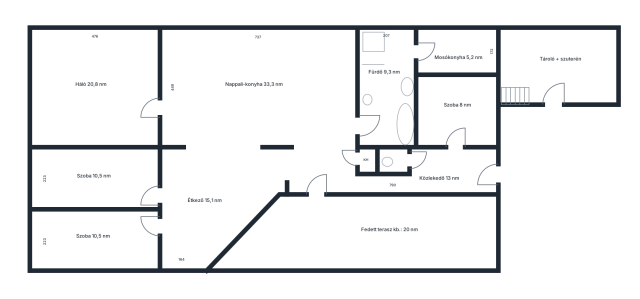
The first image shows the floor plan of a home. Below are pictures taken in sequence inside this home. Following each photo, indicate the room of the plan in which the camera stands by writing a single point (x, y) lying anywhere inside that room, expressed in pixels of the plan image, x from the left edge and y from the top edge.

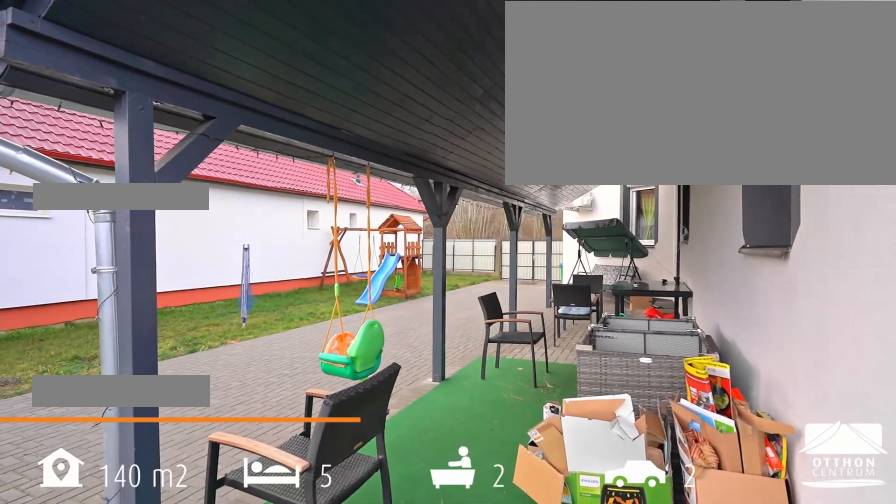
(386, 232)
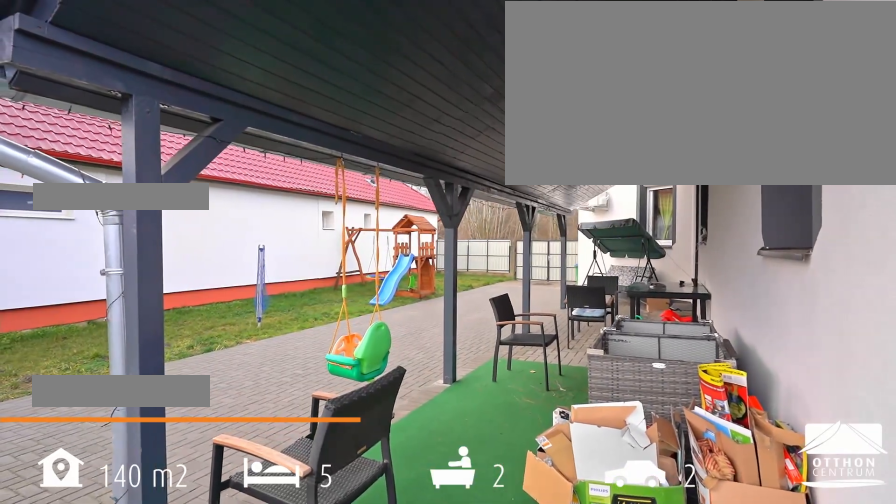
(386, 232)
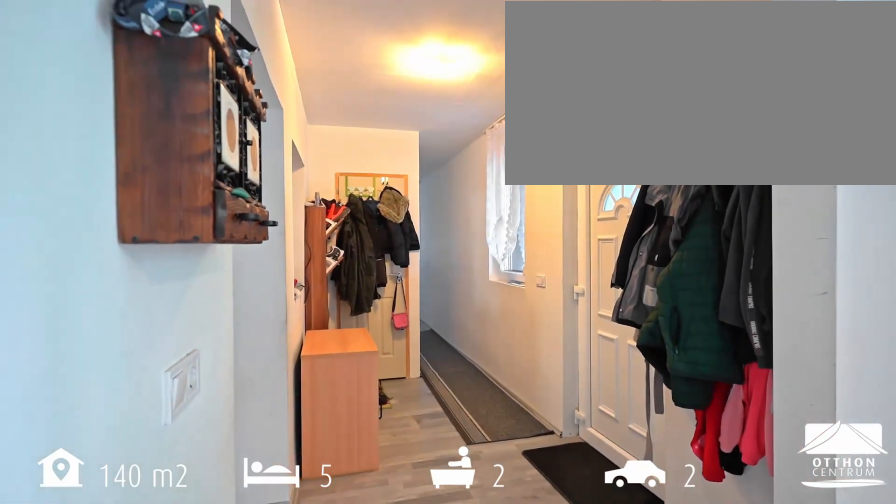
(390, 184)
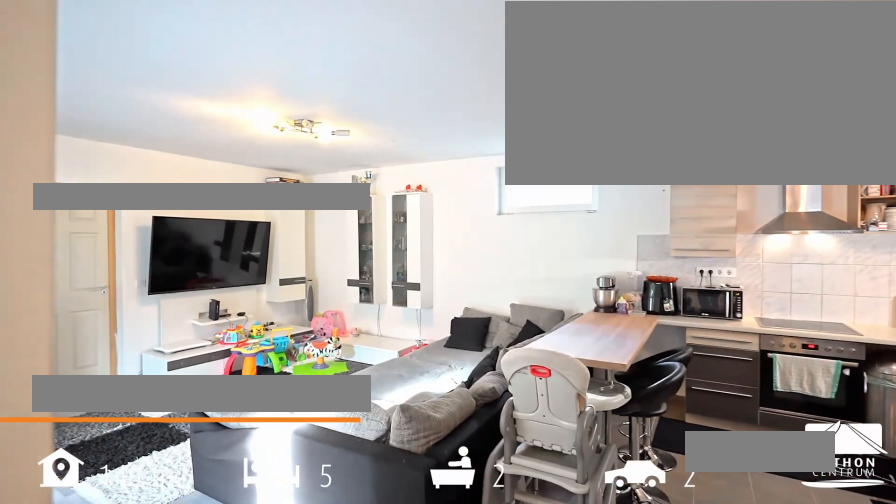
(259, 88)
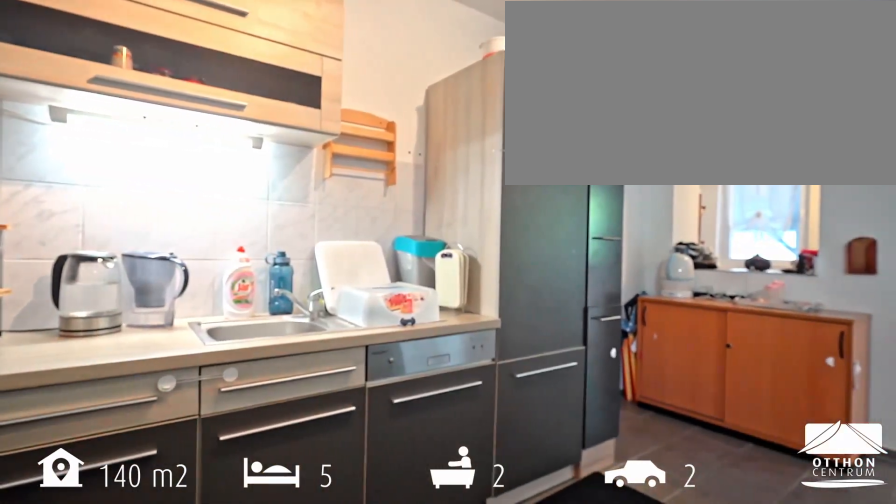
(259, 88)
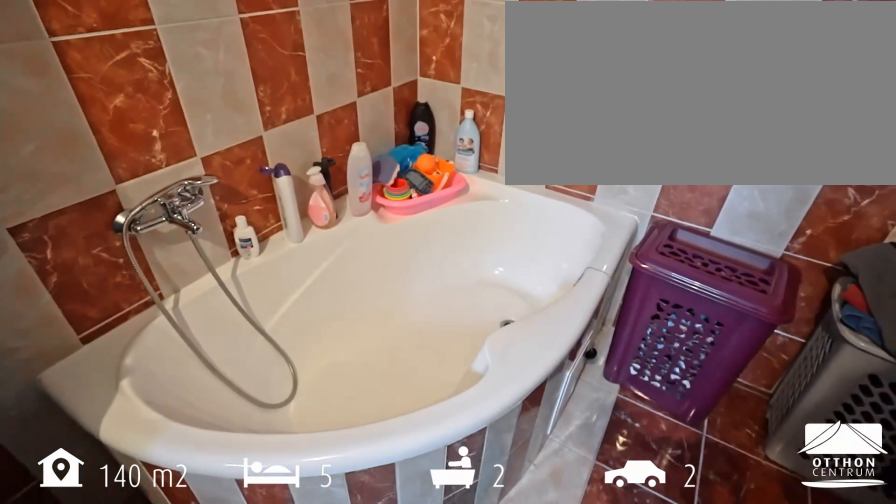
(386, 91)
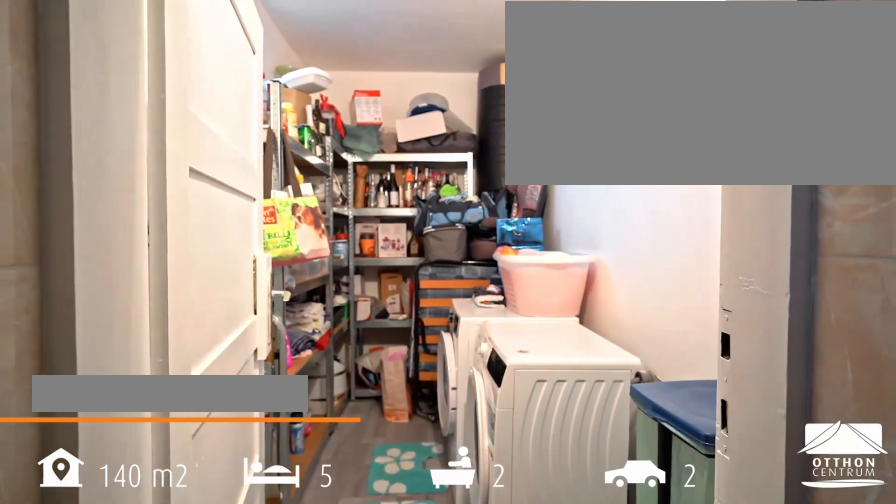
(457, 51)
